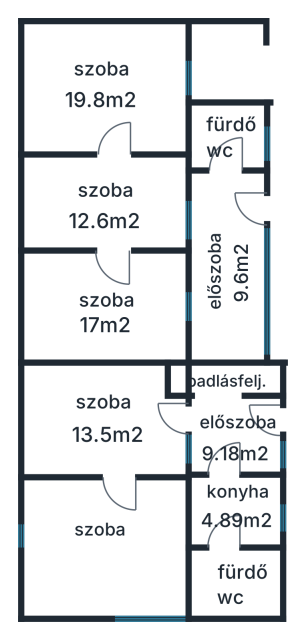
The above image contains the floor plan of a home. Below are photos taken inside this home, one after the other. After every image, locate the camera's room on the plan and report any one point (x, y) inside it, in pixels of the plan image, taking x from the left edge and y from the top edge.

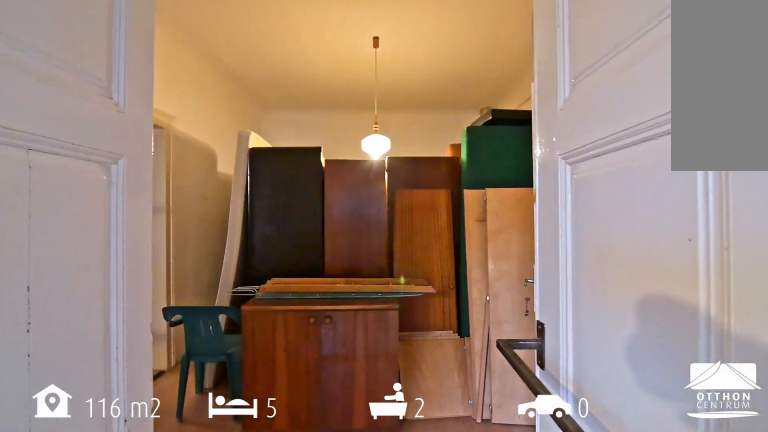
(131, 432)
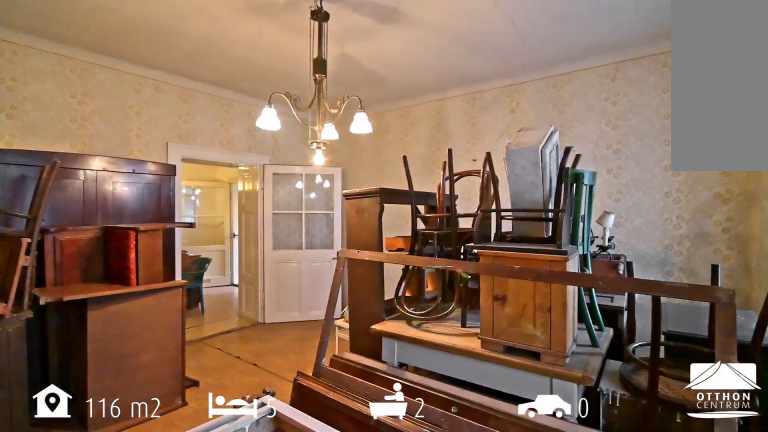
(109, 552)
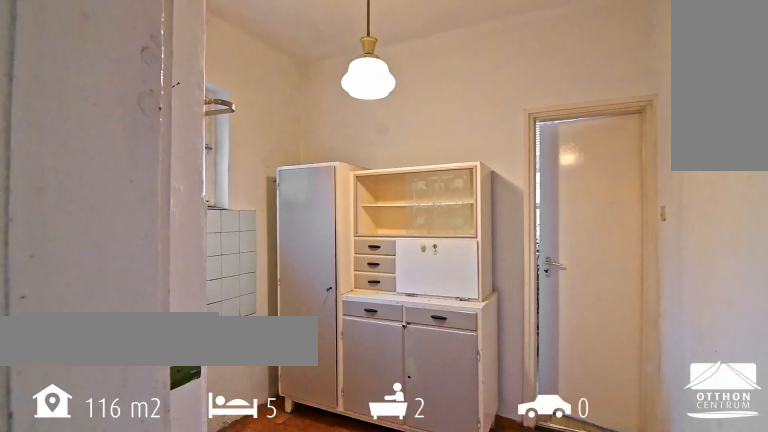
(244, 515)
